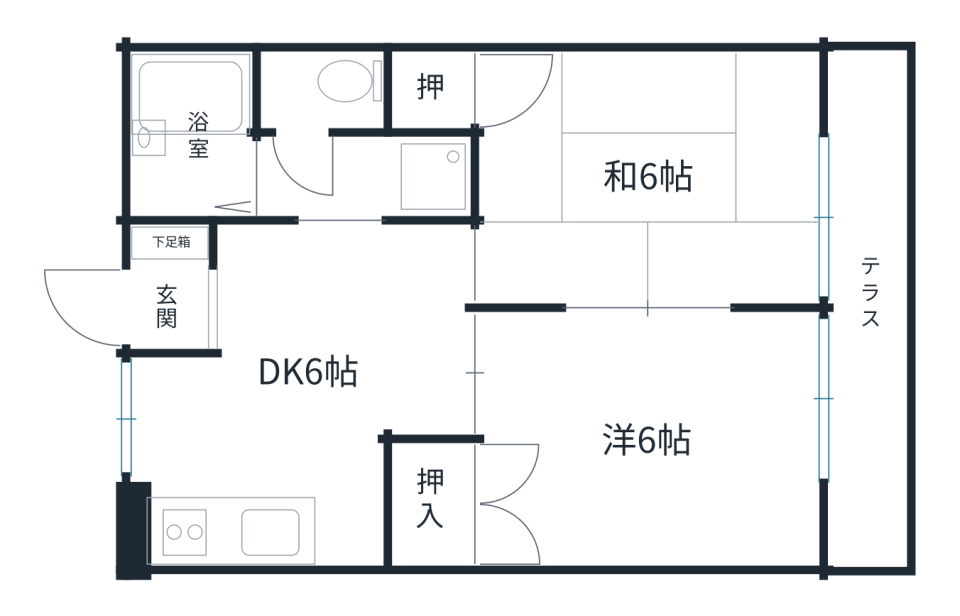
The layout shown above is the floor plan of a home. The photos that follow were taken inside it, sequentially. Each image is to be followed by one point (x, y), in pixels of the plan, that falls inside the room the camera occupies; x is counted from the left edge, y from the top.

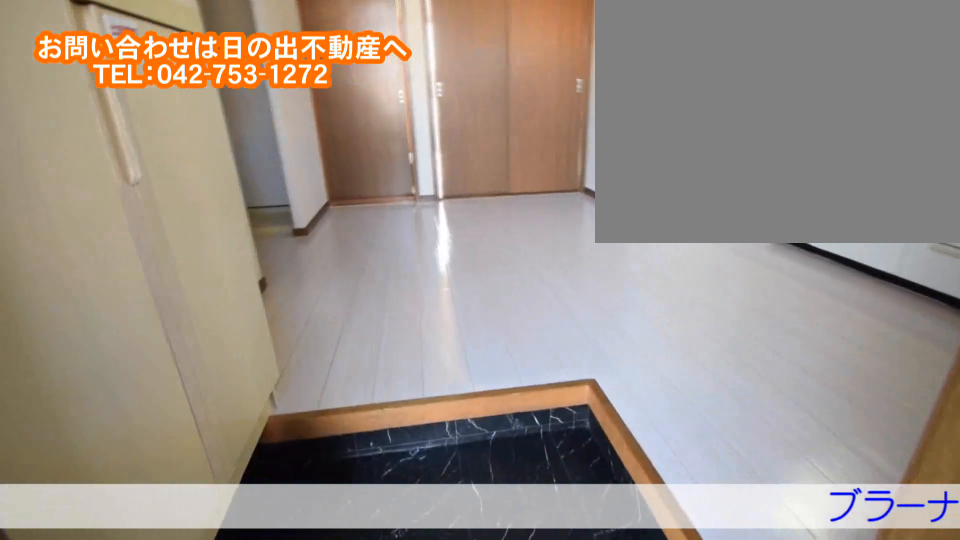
(209, 305)
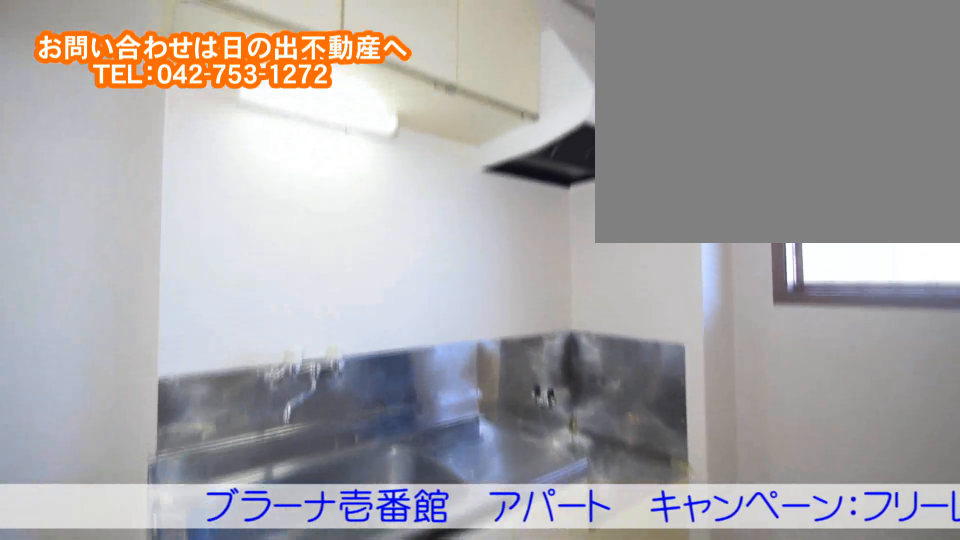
(315, 411)
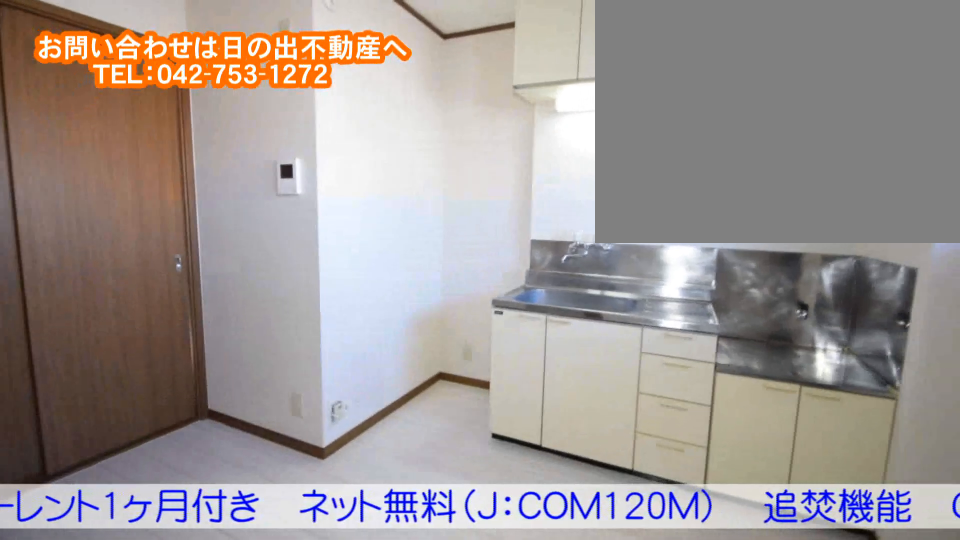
(315, 412)
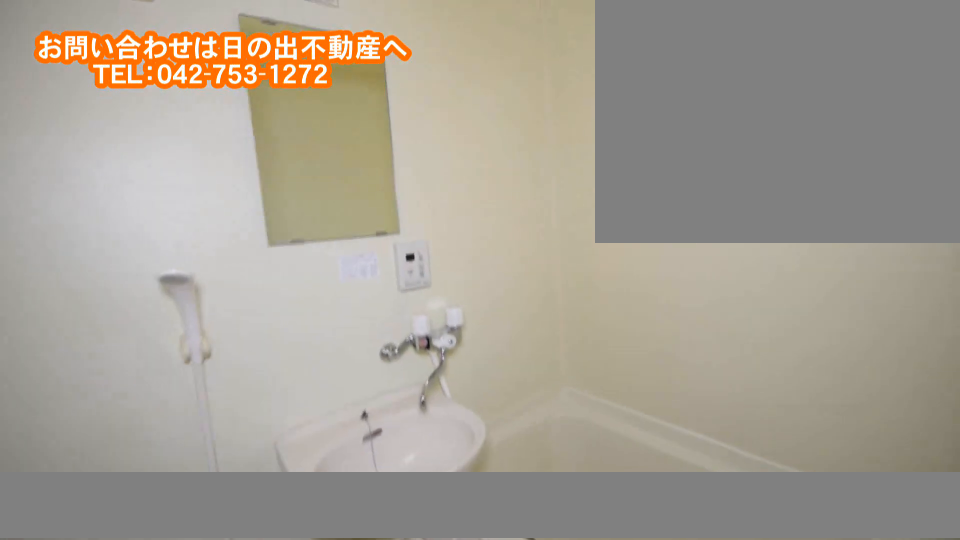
(195, 157)
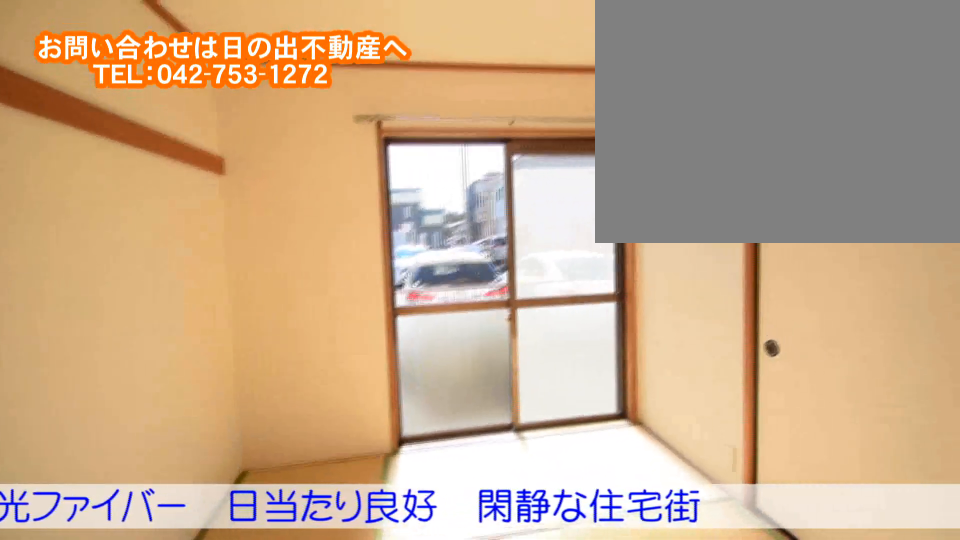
(731, 176)
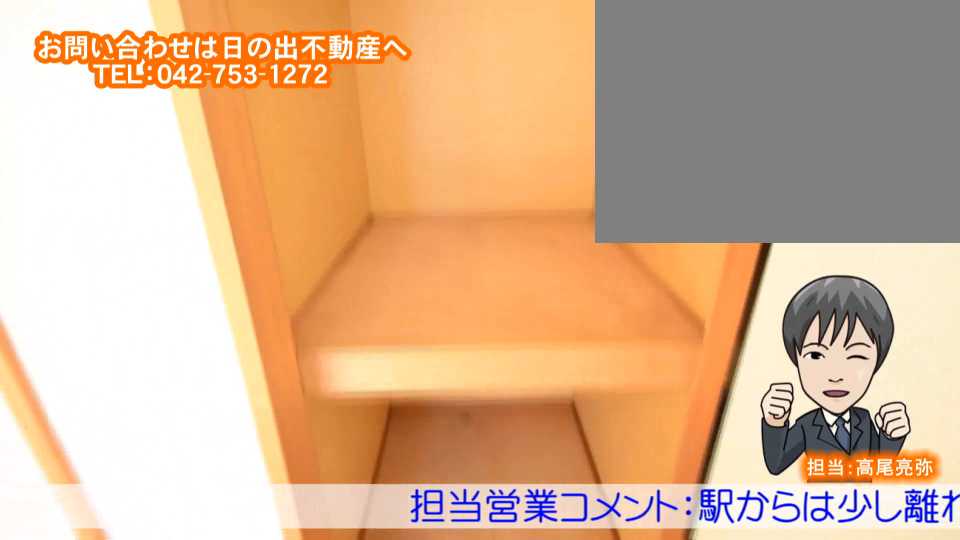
(731, 176)
